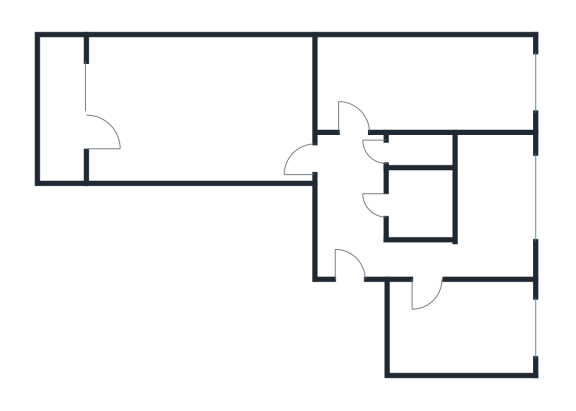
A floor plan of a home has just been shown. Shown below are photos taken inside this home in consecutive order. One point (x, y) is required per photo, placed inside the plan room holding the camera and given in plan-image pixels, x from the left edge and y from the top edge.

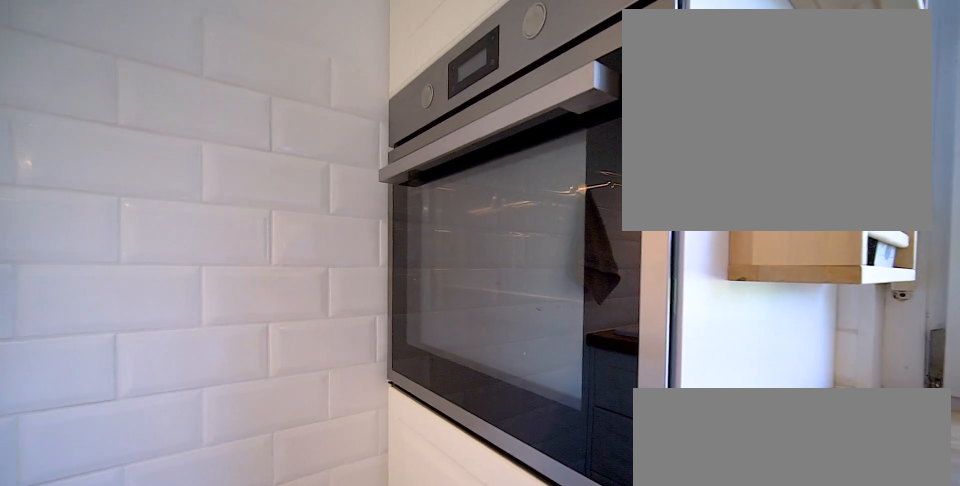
(497, 208)
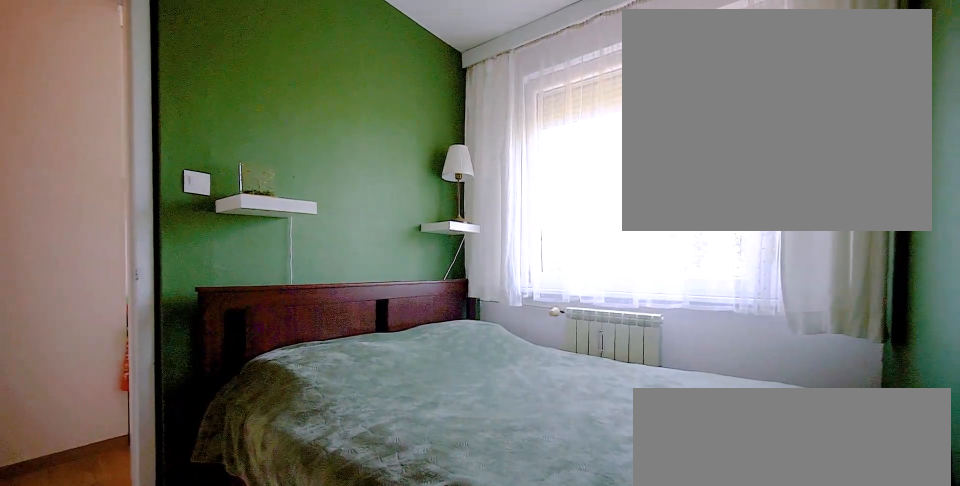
(462, 329)
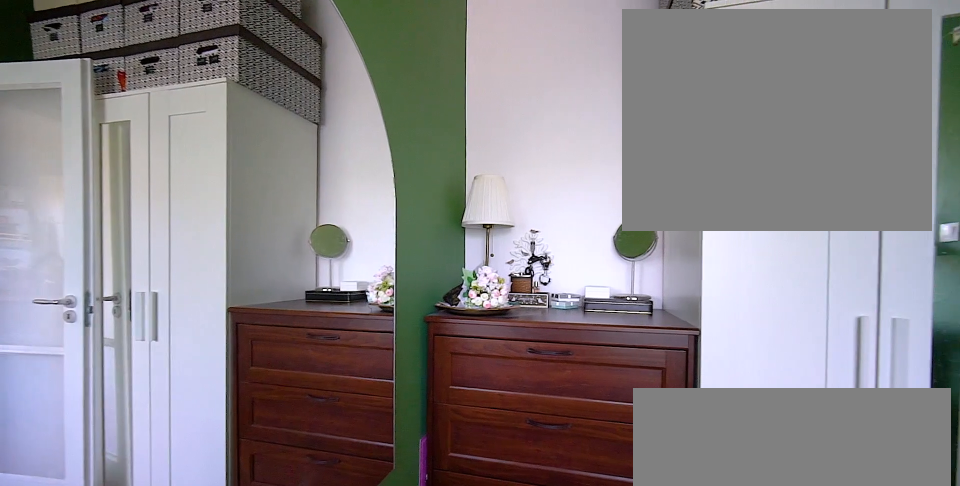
(462, 329)
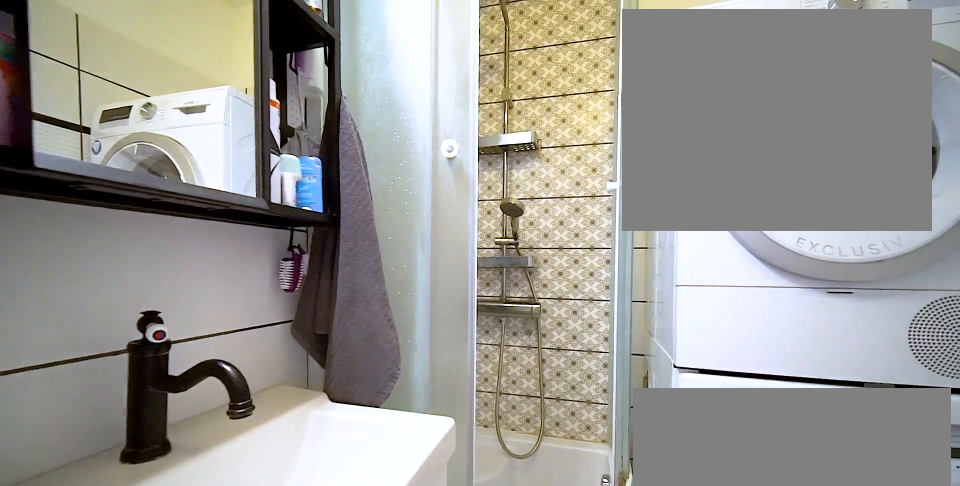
(419, 204)
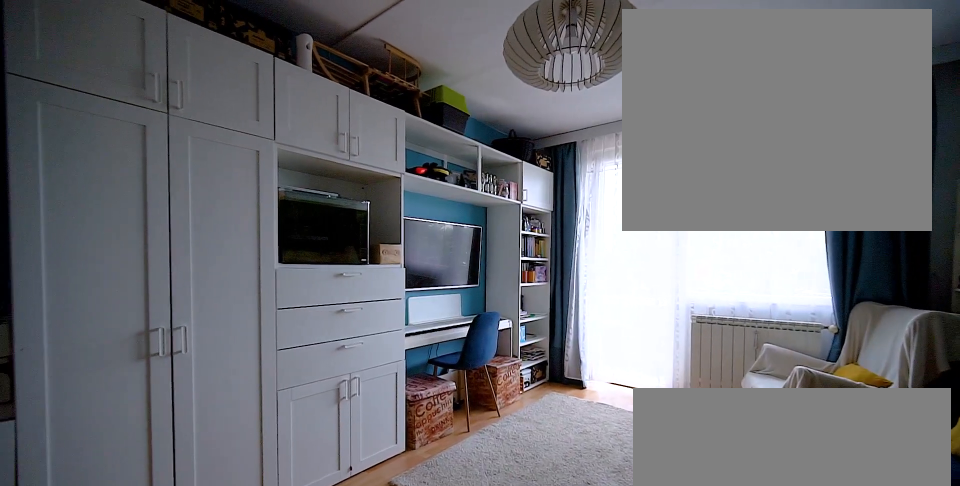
(205, 110)
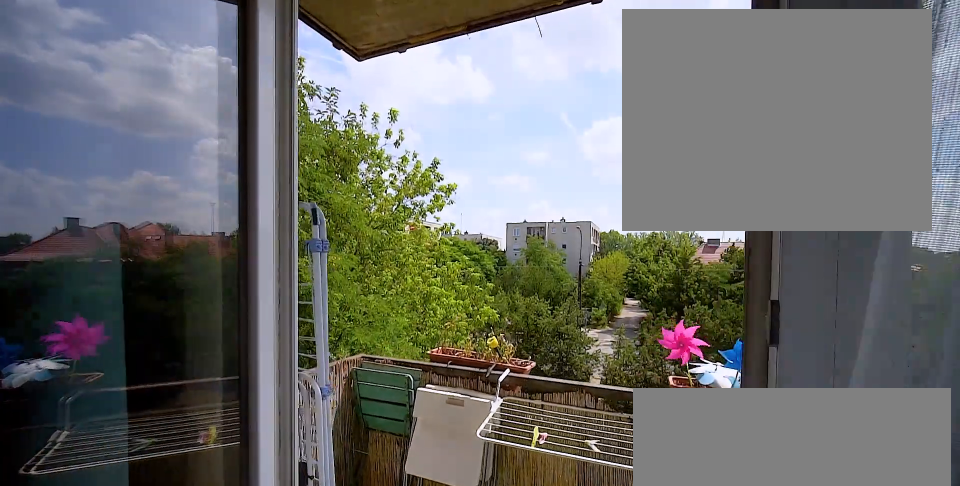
(63, 110)
